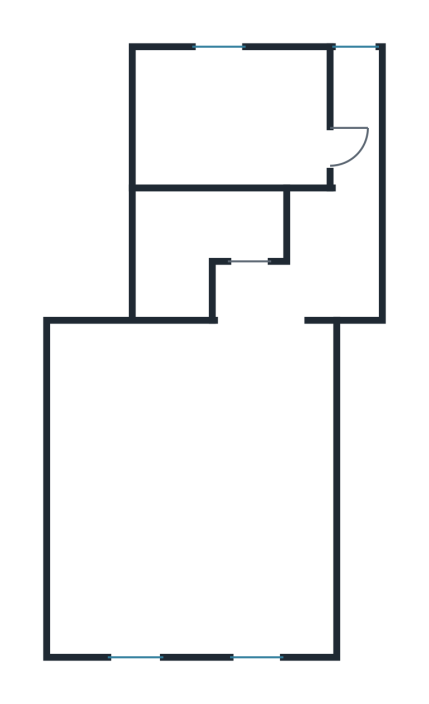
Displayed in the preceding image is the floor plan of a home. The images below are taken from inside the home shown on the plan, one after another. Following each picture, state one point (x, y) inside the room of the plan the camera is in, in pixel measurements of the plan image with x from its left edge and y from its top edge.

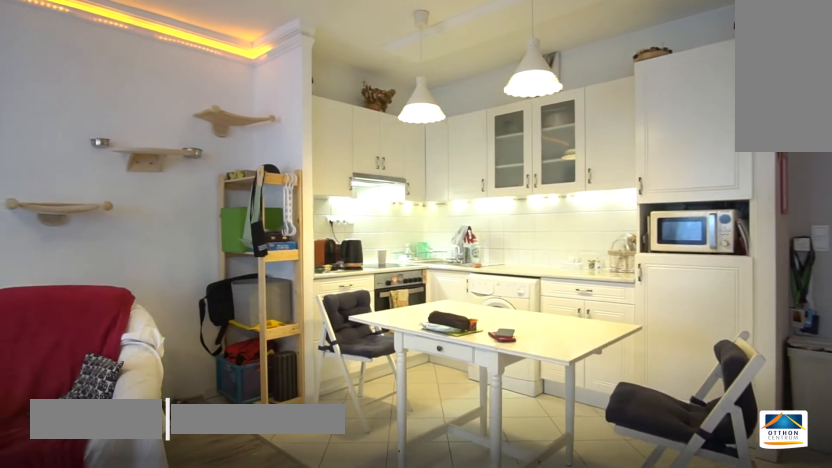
(199, 491)
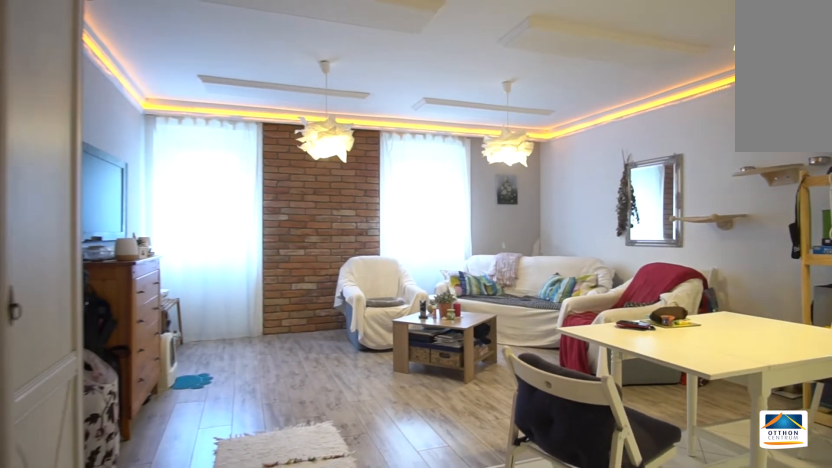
(199, 491)
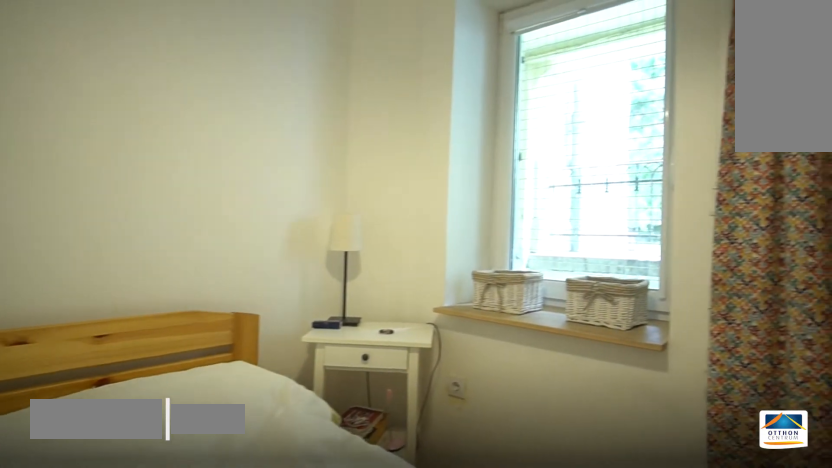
(220, 109)
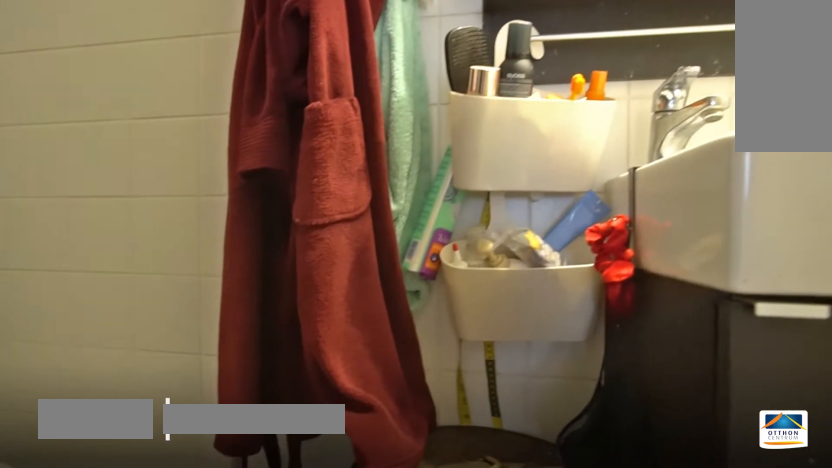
(212, 228)
